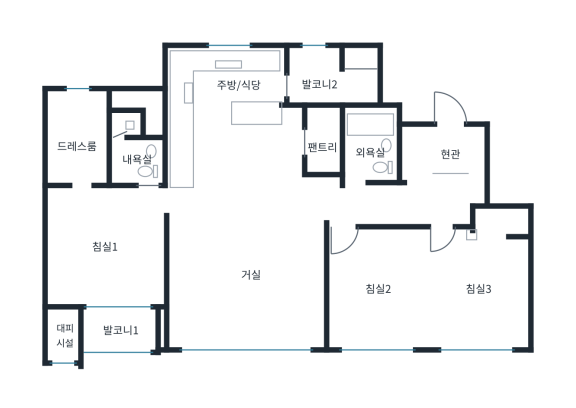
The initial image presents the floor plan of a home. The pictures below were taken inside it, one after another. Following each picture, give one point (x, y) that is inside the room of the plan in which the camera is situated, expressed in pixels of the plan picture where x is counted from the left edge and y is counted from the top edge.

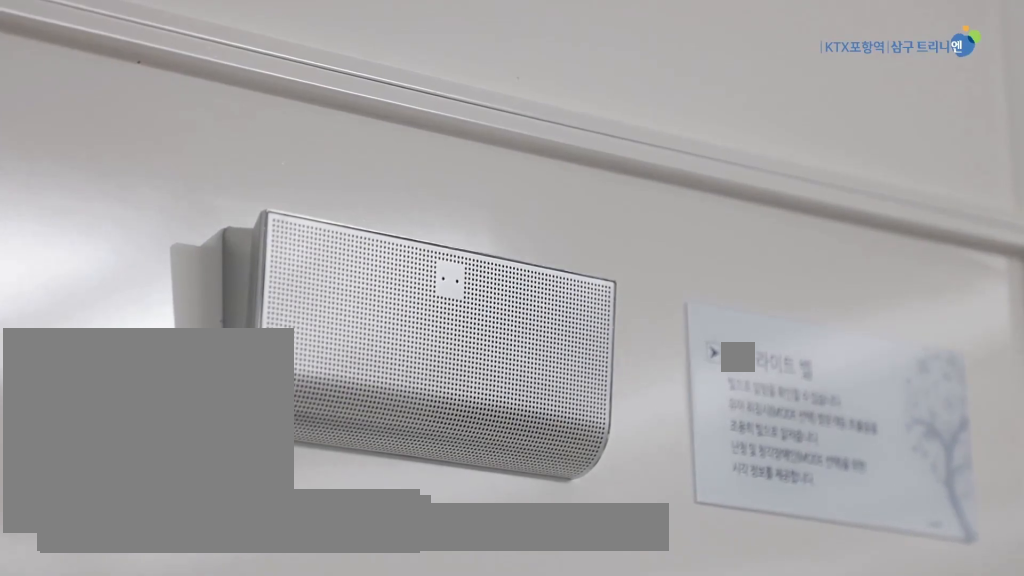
(247, 284)
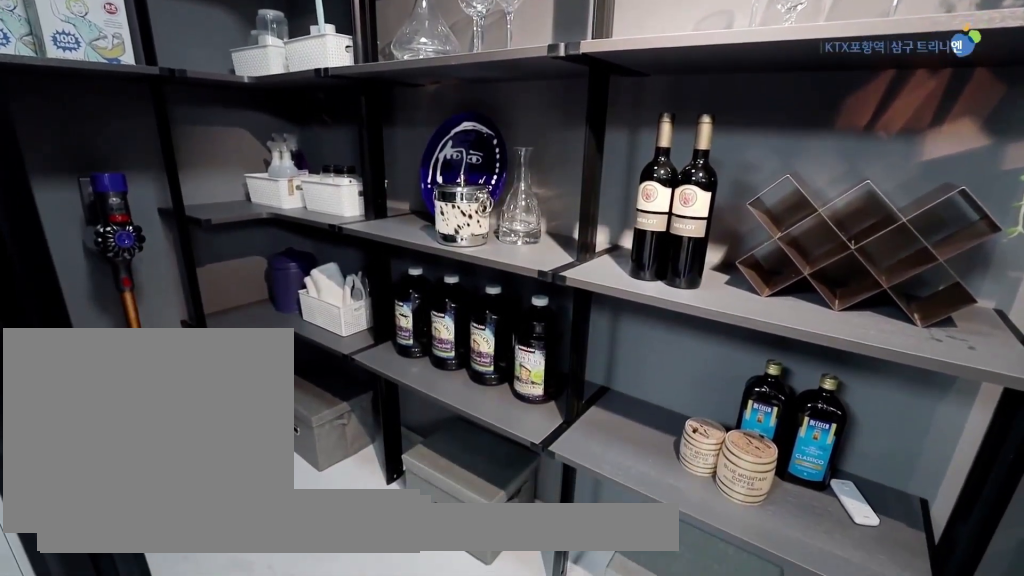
(323, 145)
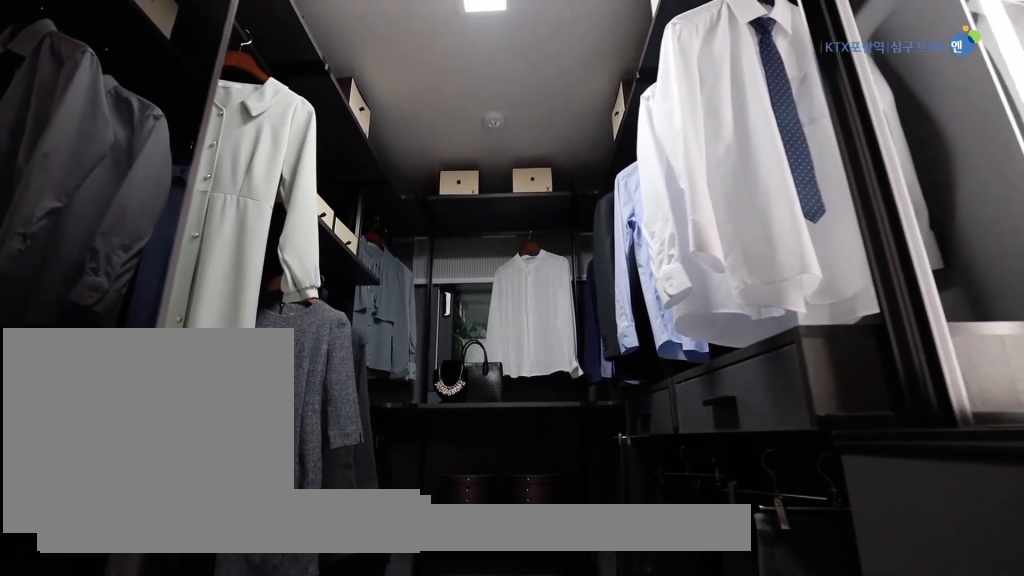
(75, 139)
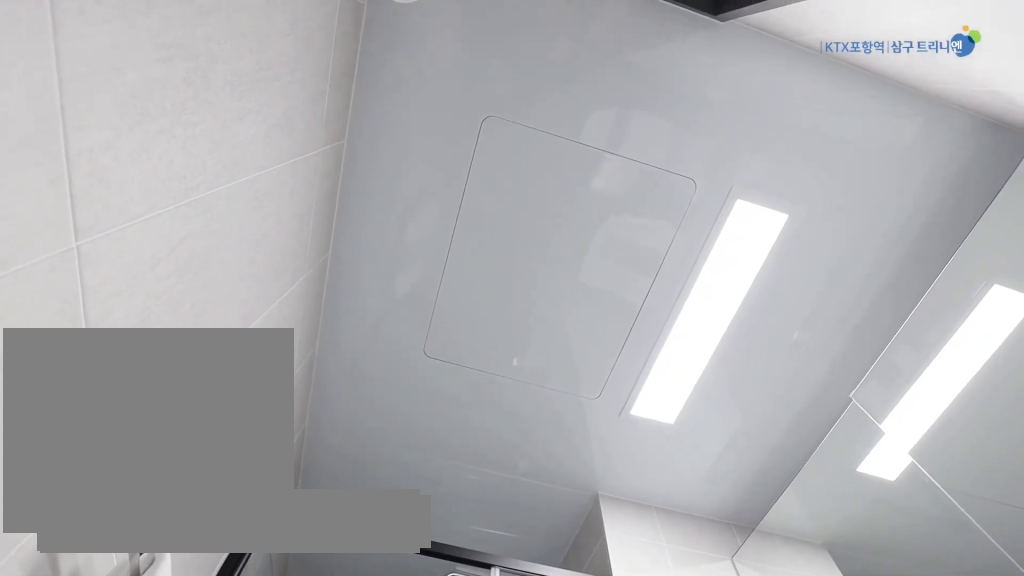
(132, 148)
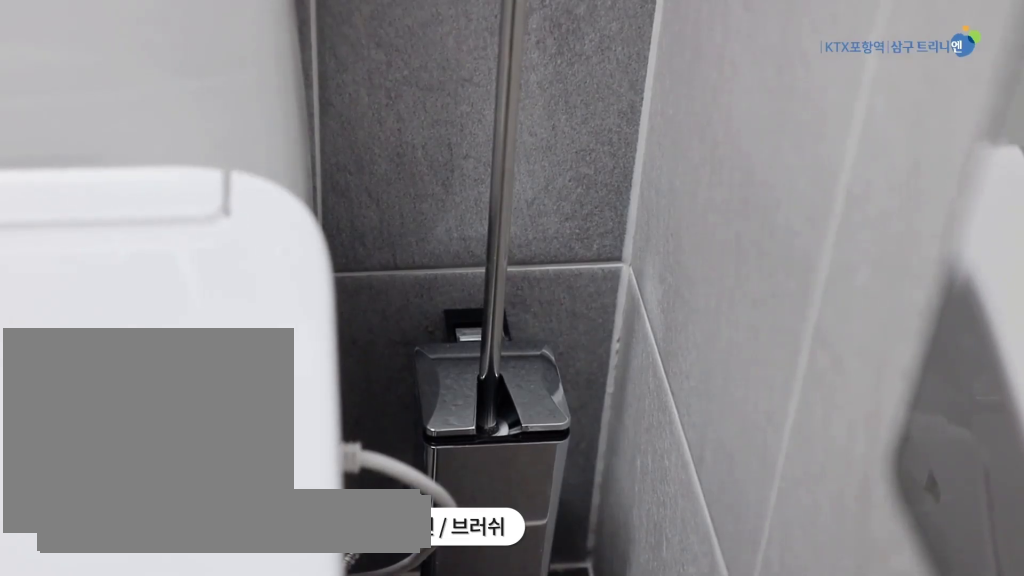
(133, 149)
